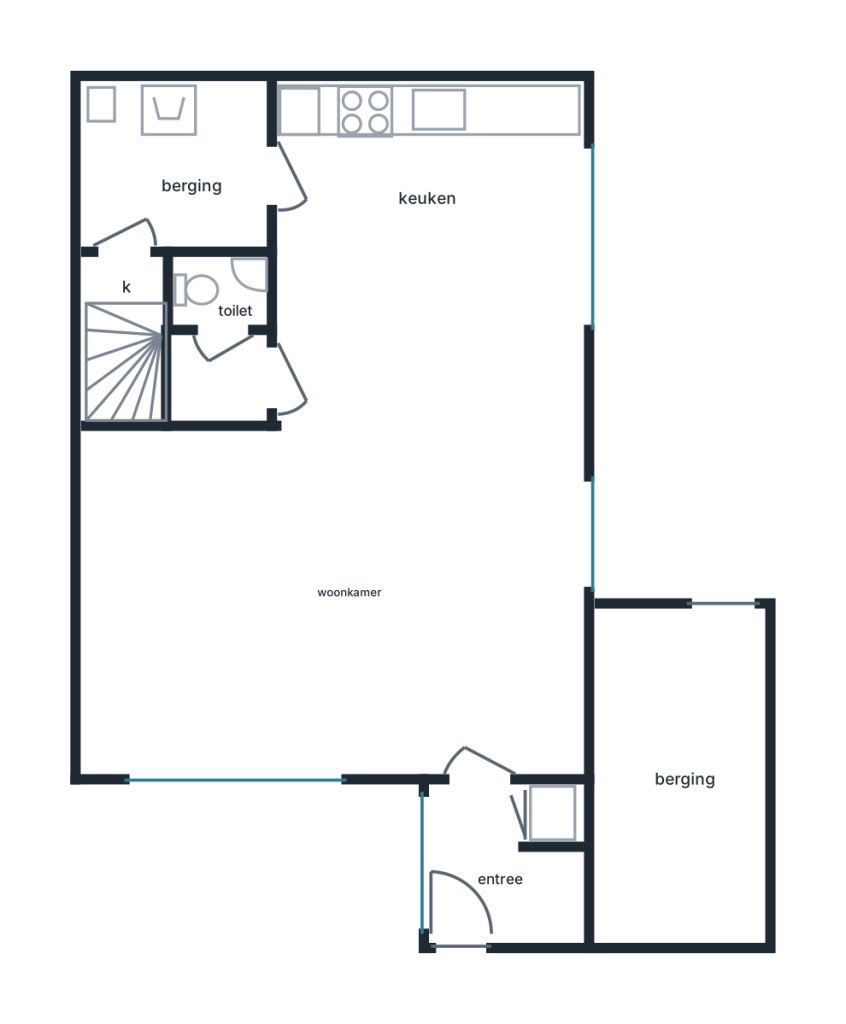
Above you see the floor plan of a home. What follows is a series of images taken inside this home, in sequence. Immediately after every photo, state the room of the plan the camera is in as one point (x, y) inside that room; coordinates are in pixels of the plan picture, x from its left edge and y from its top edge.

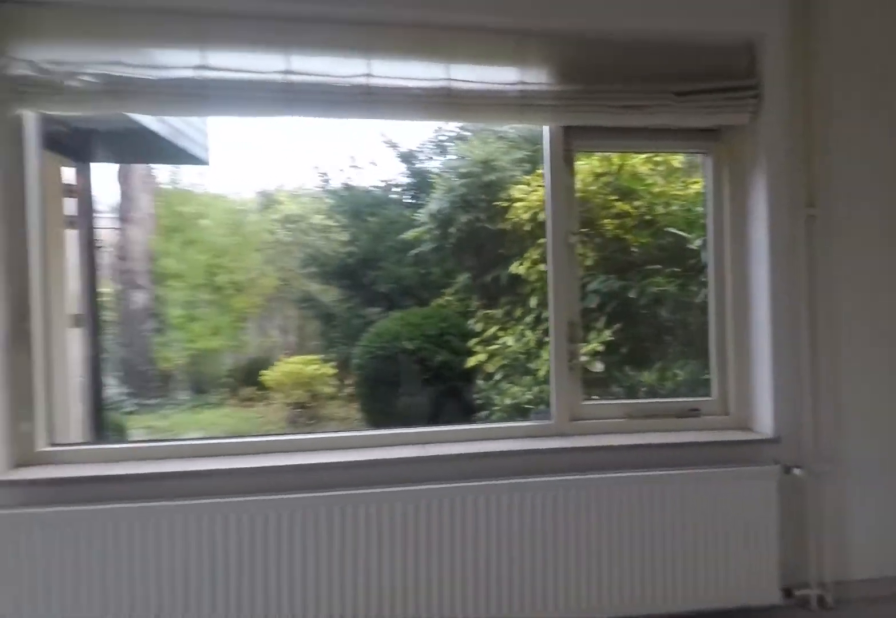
(260, 604)
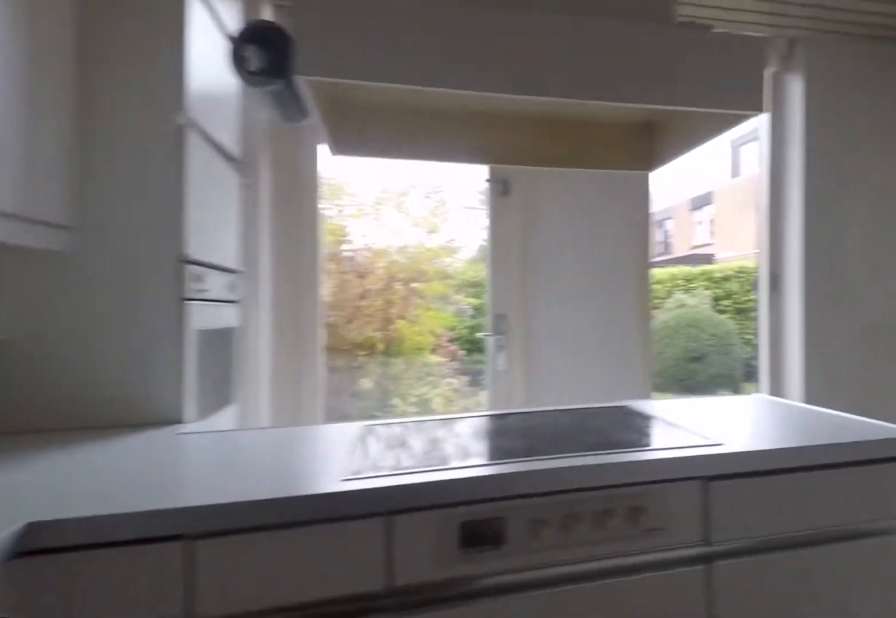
(428, 168)
